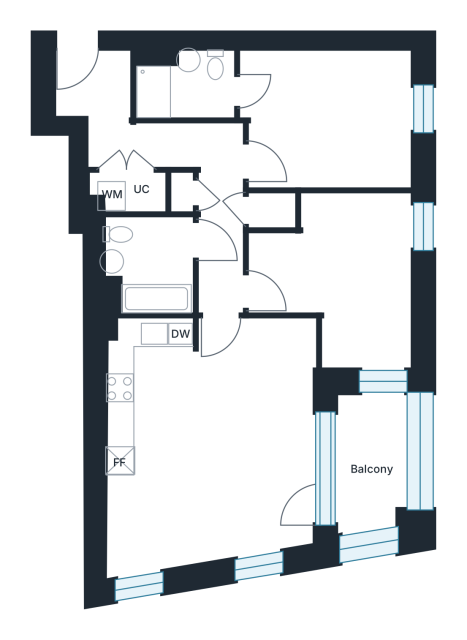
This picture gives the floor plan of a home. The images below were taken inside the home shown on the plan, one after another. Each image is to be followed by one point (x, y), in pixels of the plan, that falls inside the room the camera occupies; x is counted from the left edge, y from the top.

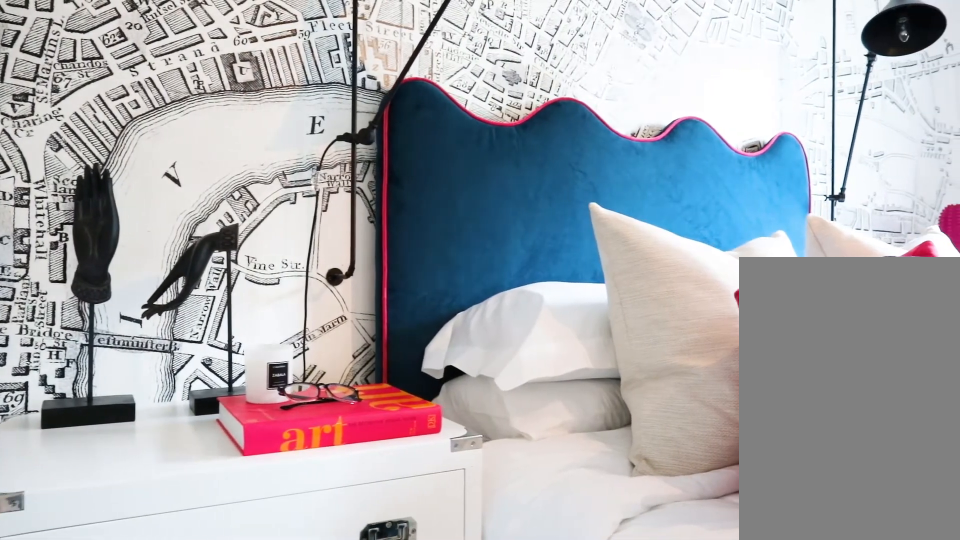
(328, 118)
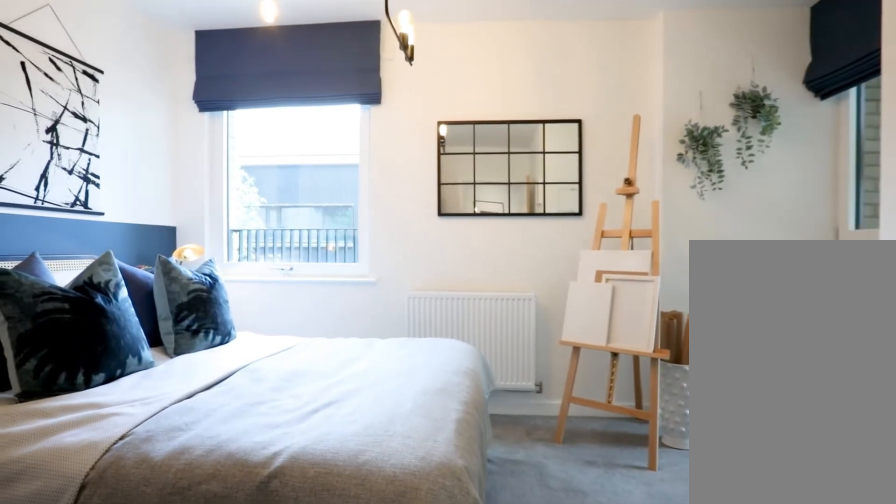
(343, 277)
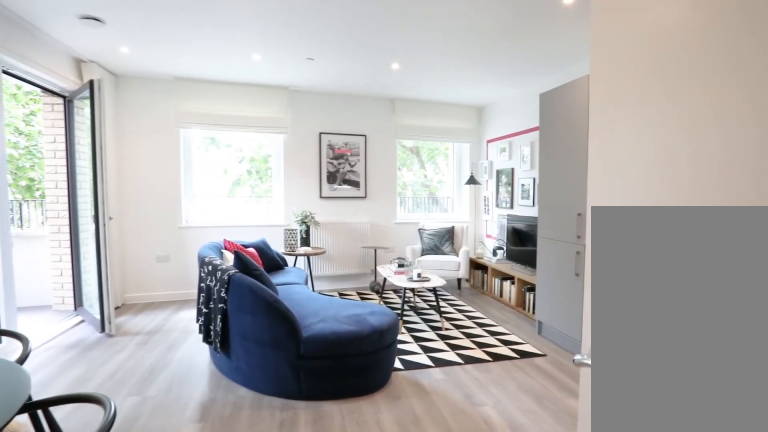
(207, 443)
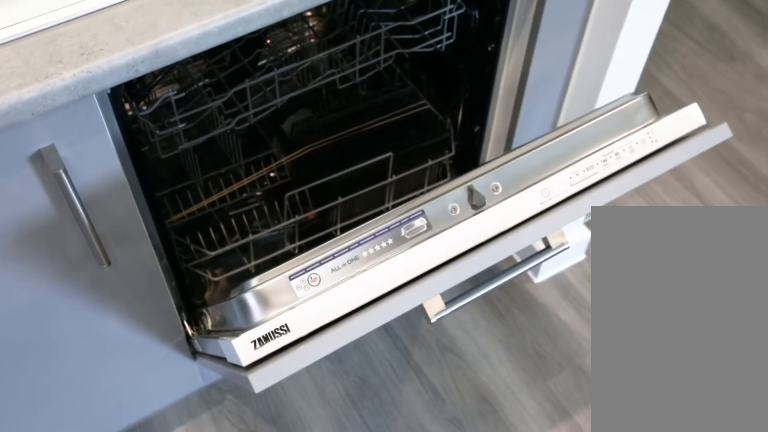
(207, 443)
